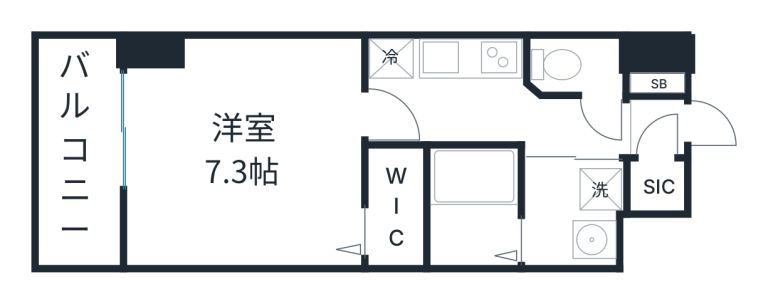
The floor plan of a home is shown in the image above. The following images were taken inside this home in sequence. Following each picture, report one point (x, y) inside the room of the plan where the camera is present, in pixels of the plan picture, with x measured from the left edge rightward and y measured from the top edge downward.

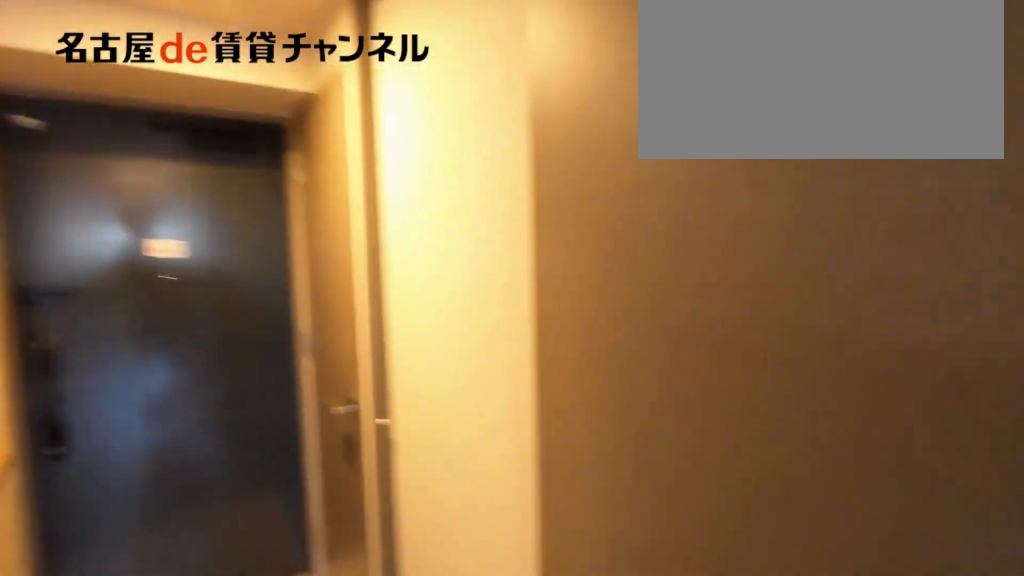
(494, 116)
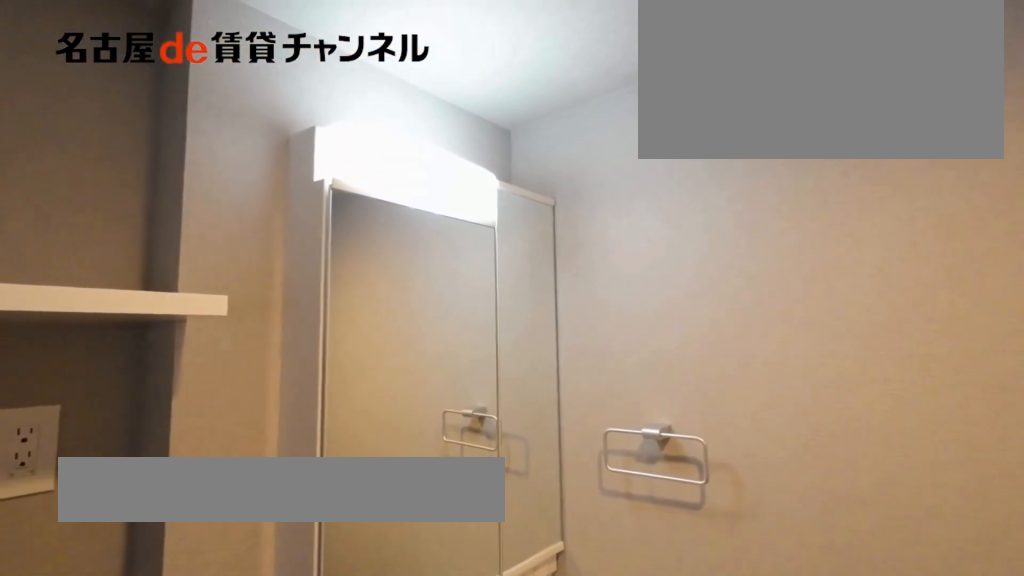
(574, 214)
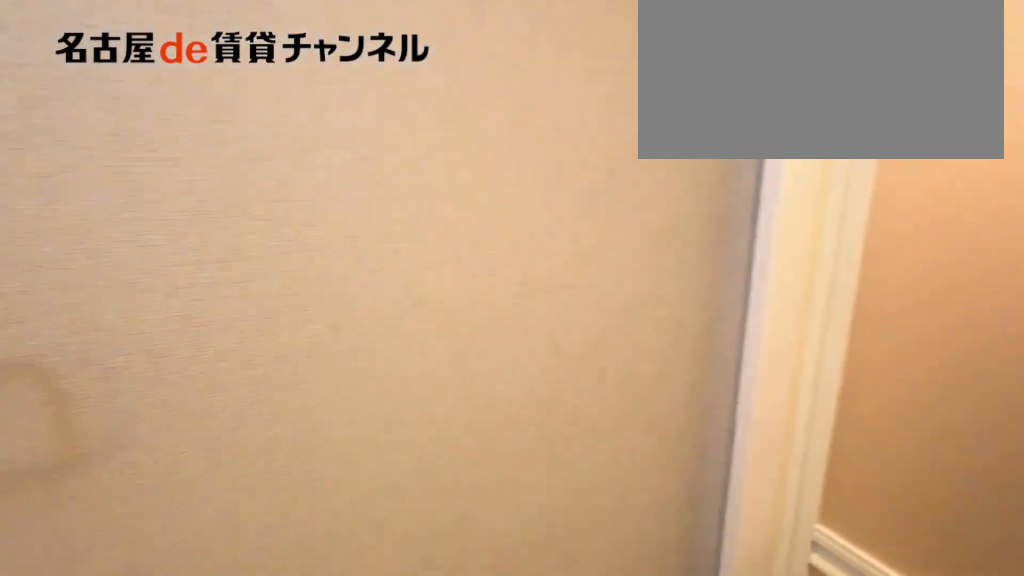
(574, 214)
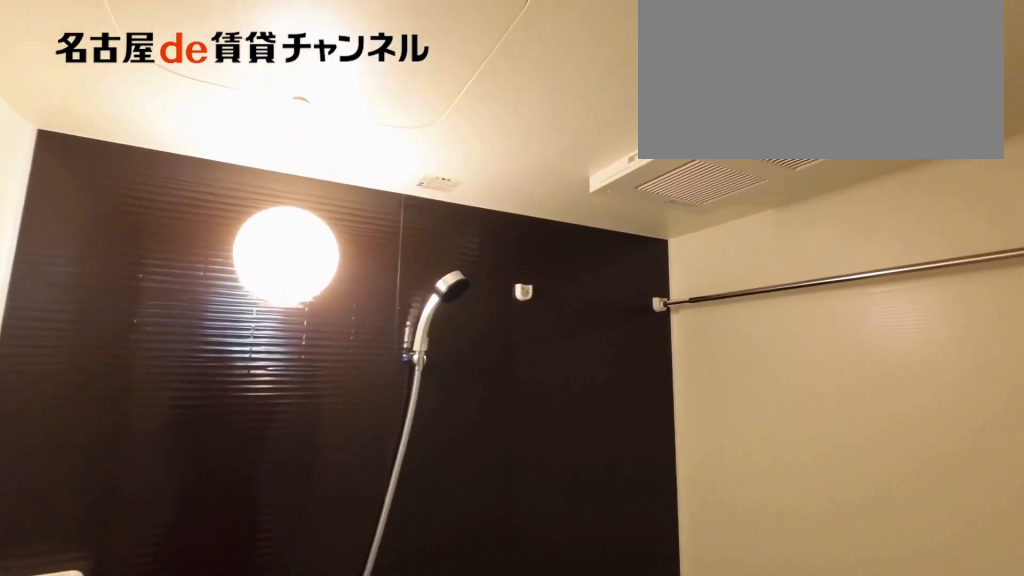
(473, 208)
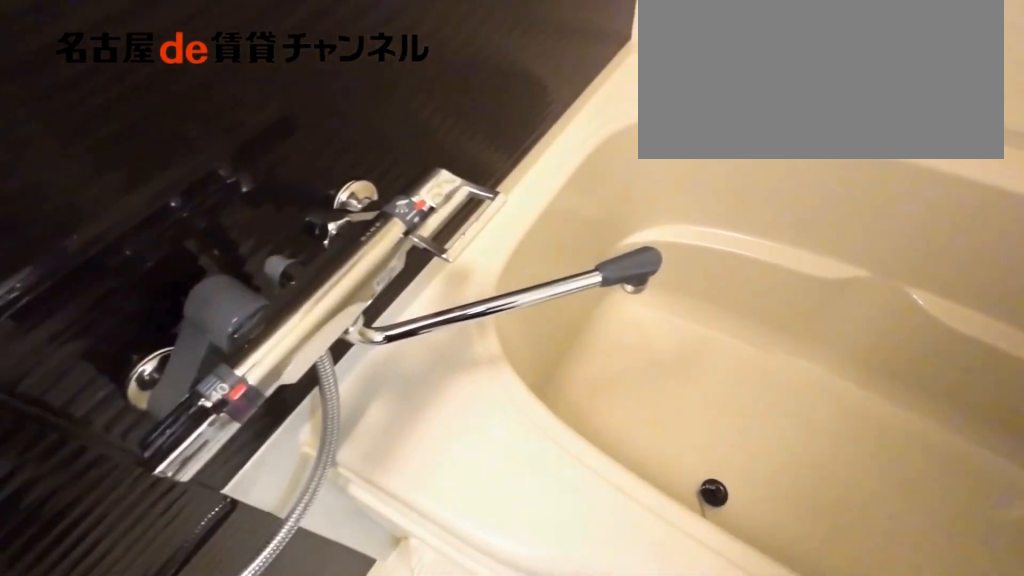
(473, 208)
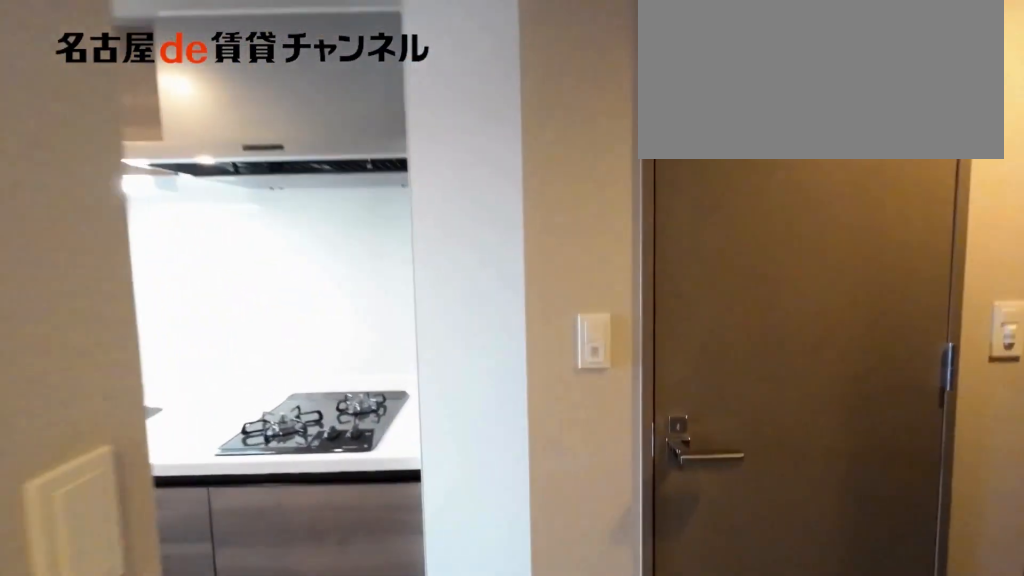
(494, 116)
